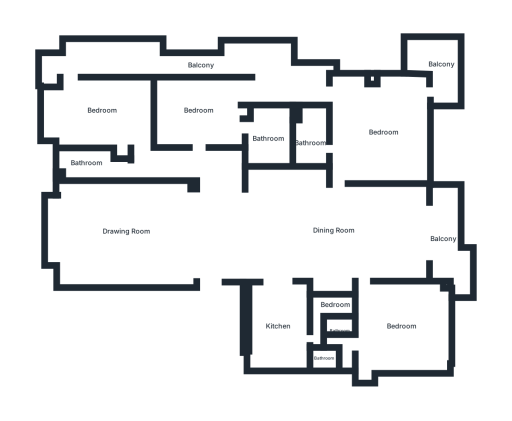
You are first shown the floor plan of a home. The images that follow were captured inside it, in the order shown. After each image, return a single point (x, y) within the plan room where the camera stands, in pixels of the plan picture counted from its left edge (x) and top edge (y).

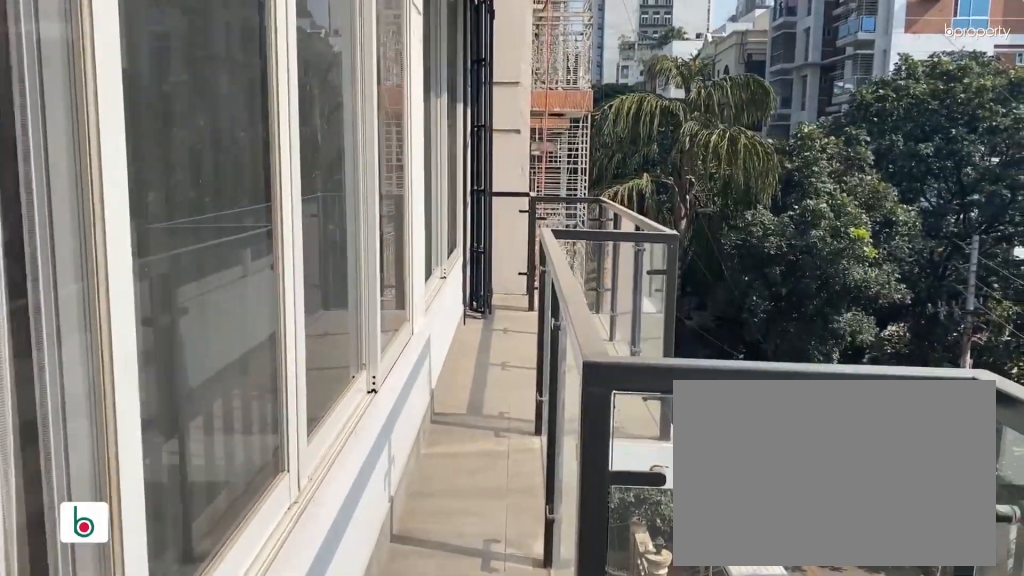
(200, 67)
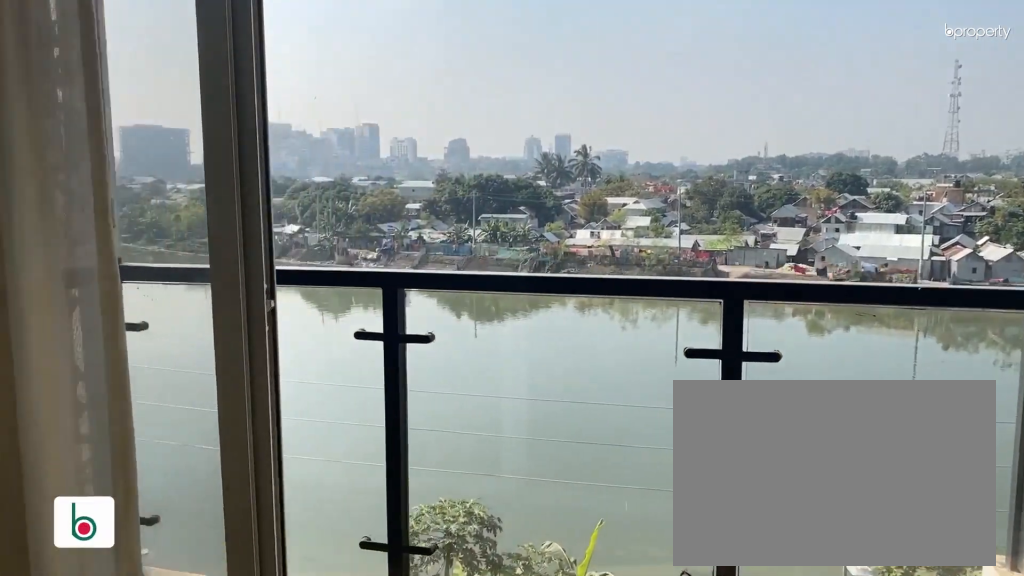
(444, 238)
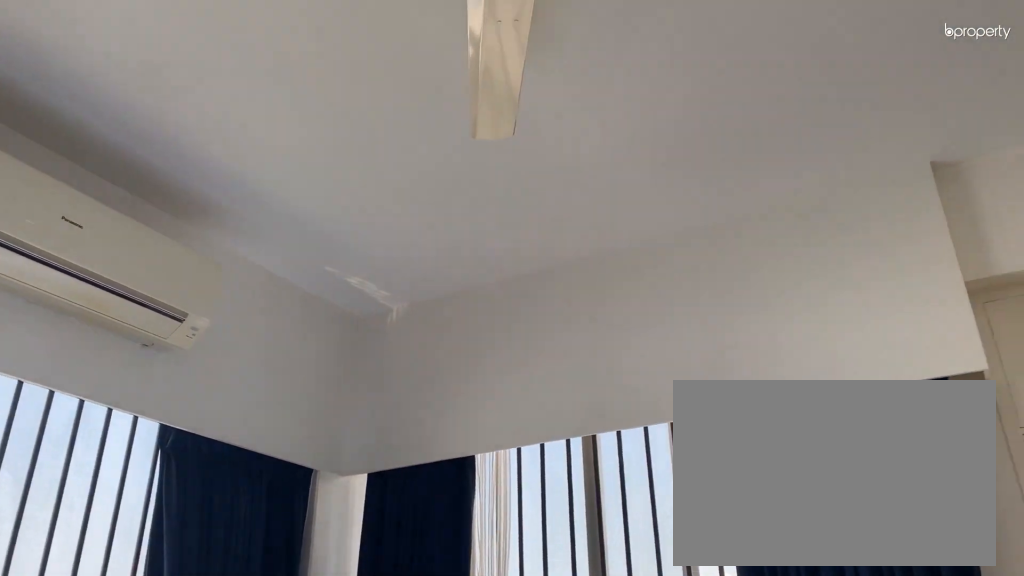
(398, 327)
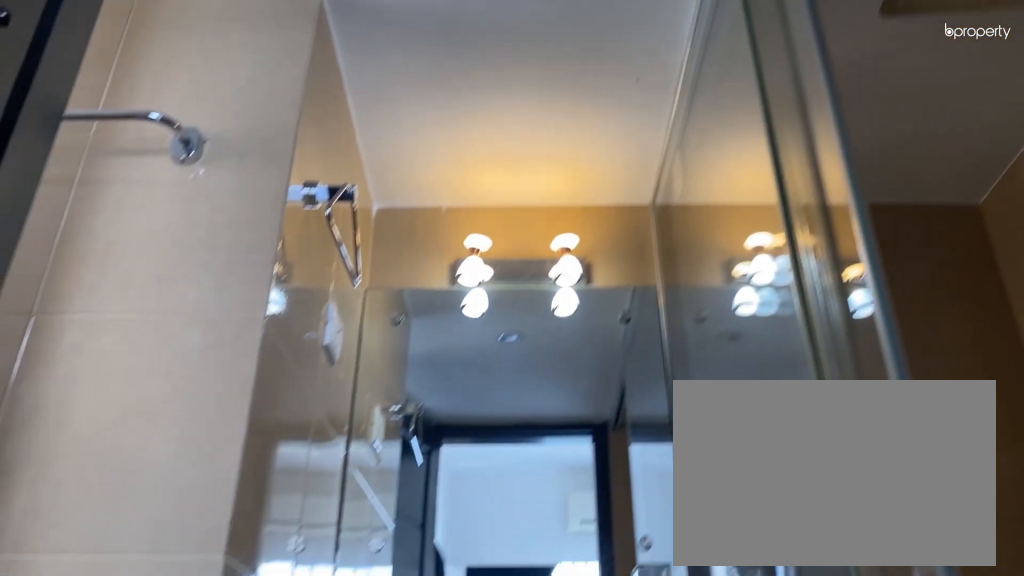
(339, 332)
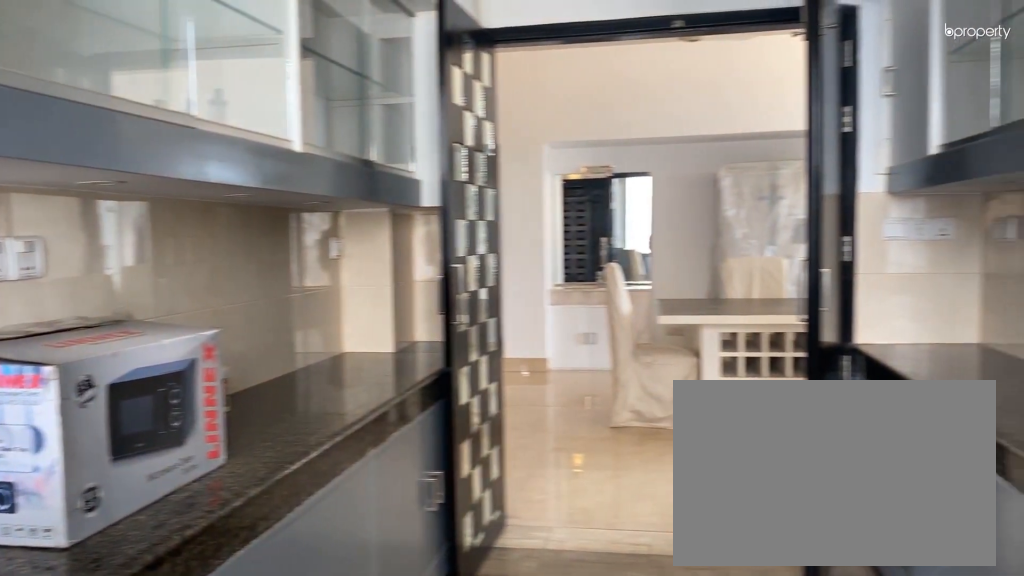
(278, 324)
